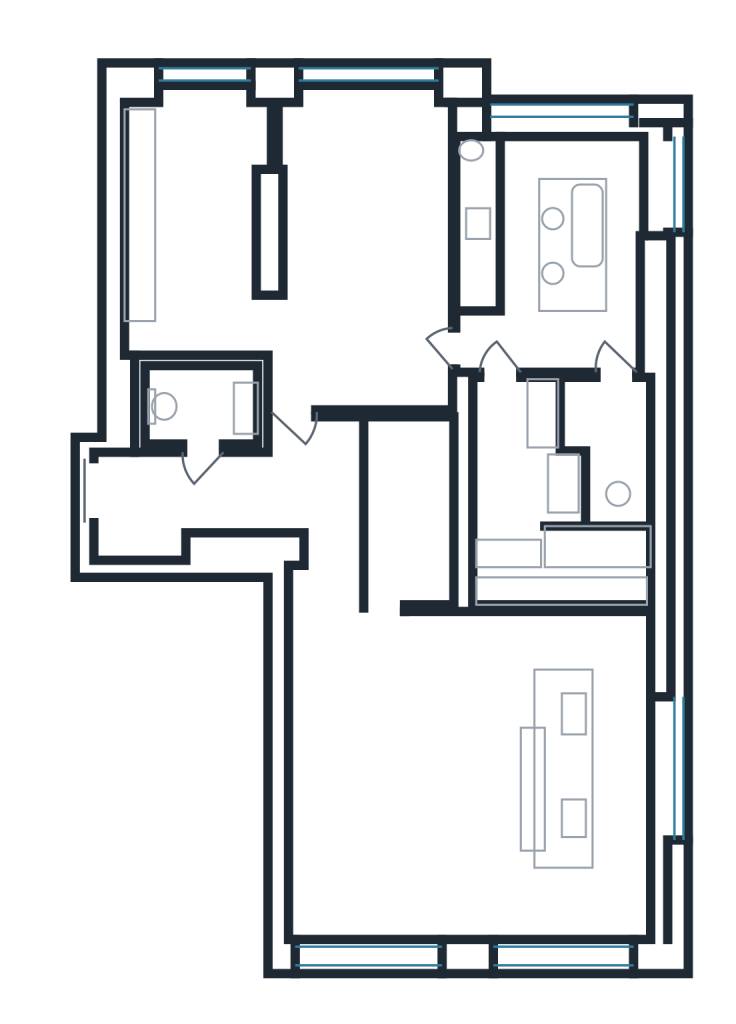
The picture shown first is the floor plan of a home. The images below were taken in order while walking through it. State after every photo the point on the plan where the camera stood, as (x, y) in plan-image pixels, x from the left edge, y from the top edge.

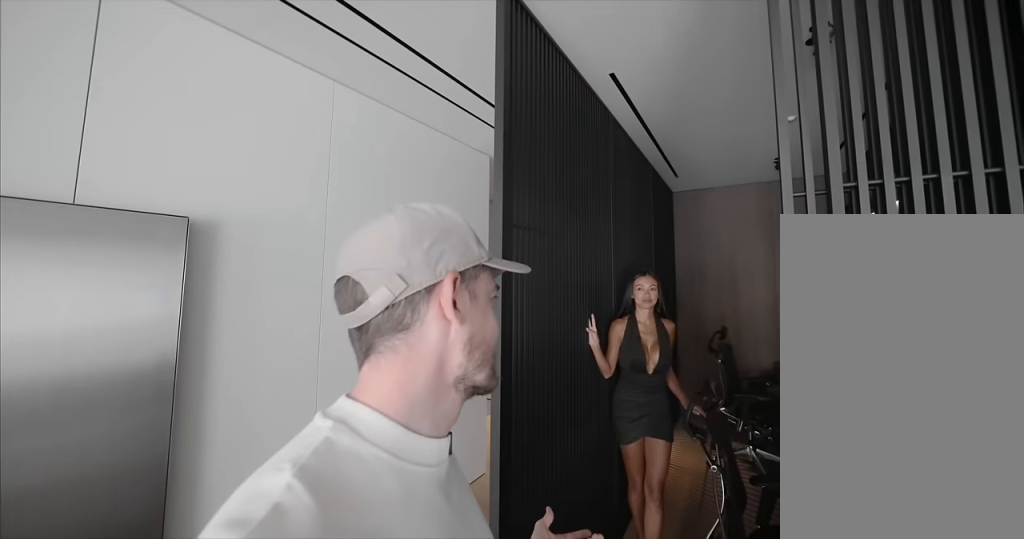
(383, 652)
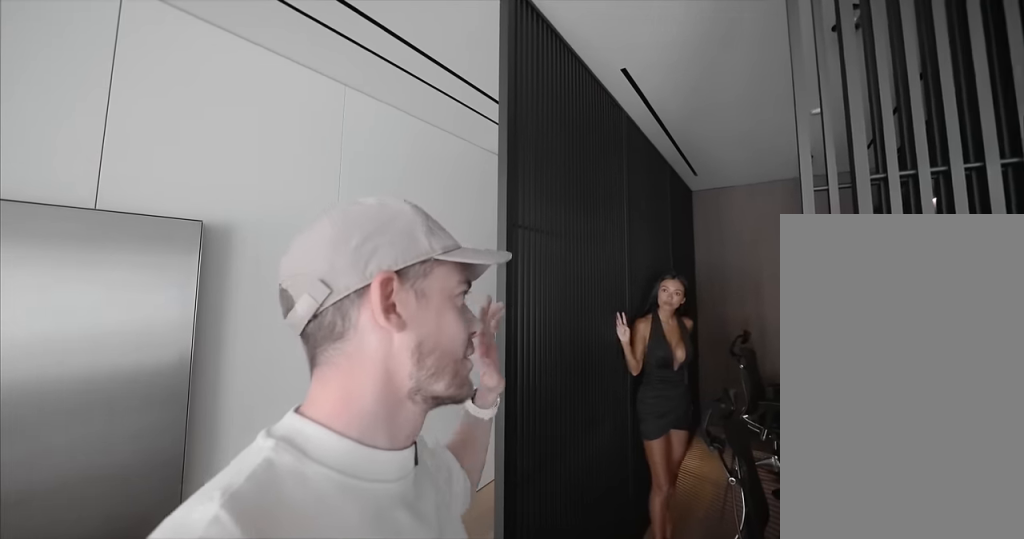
(383, 652)
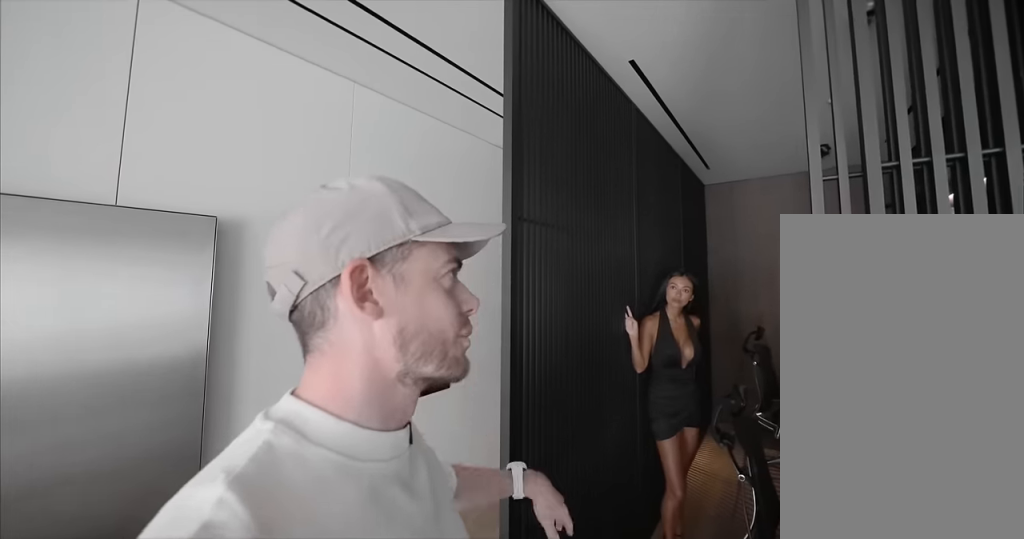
(383, 652)
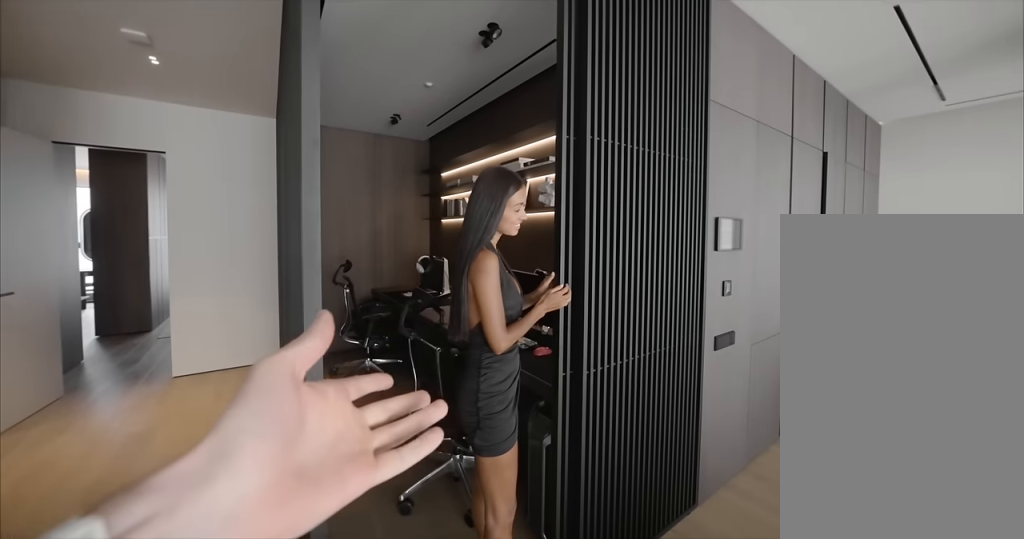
(383, 651)
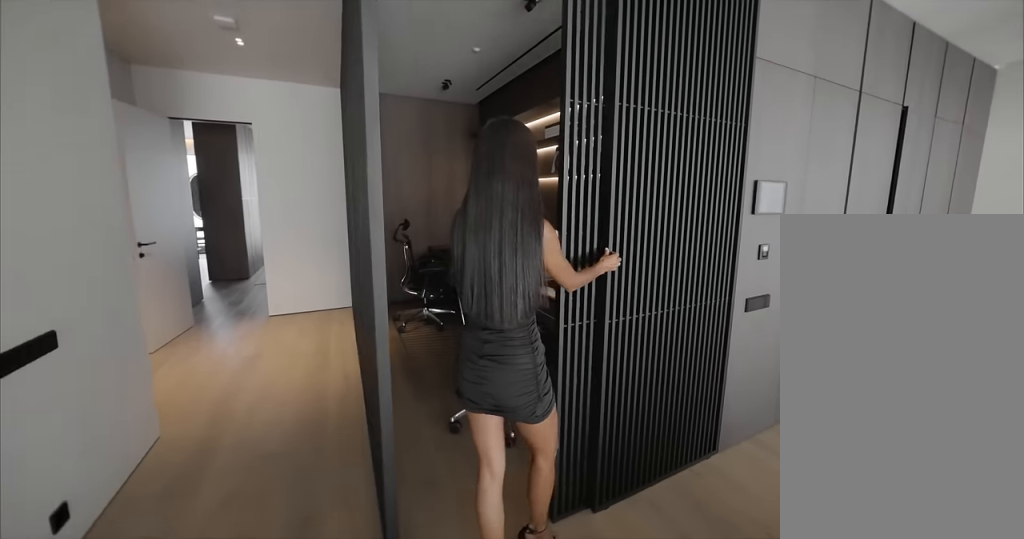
(382, 652)
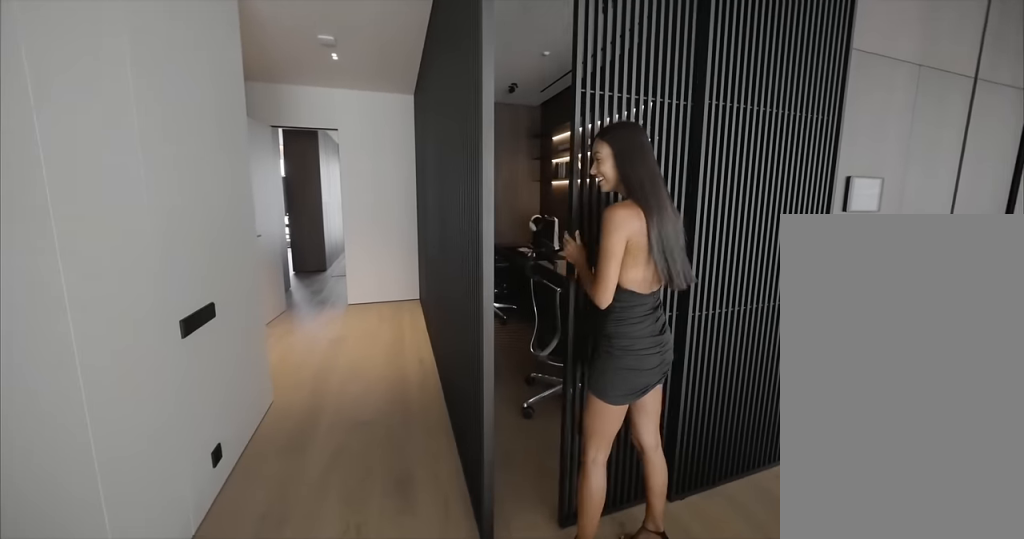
(382, 651)
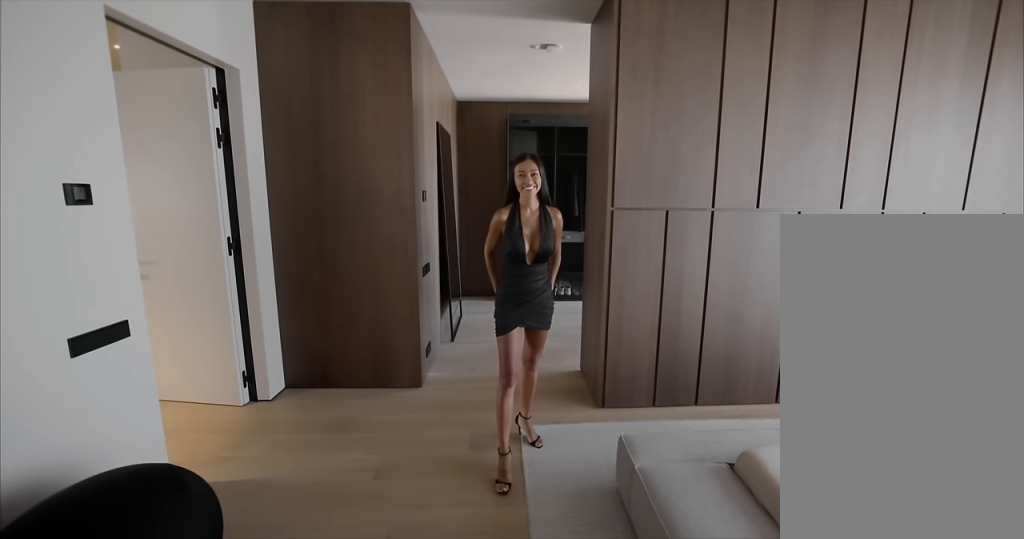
(385, 333)
